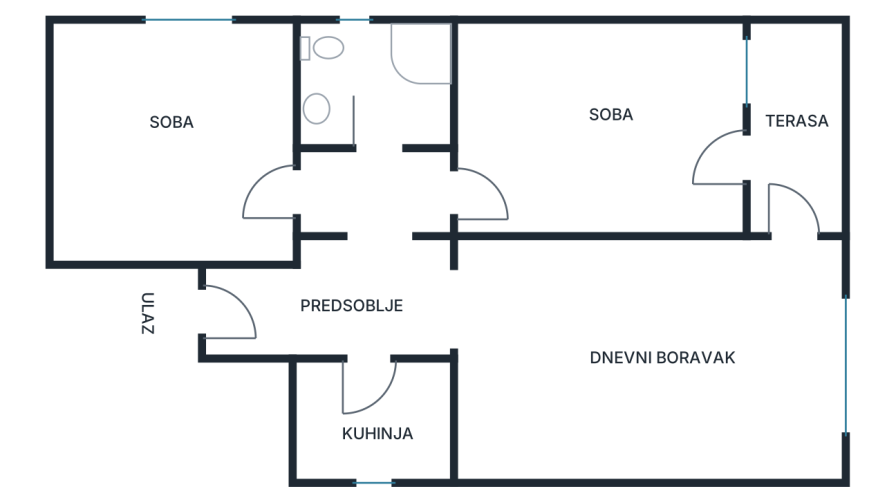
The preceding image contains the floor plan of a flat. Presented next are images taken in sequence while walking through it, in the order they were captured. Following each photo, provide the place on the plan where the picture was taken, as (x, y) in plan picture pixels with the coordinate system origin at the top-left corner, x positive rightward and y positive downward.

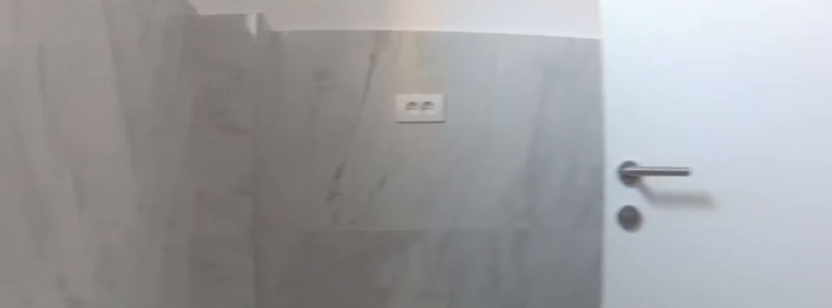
(396, 420)
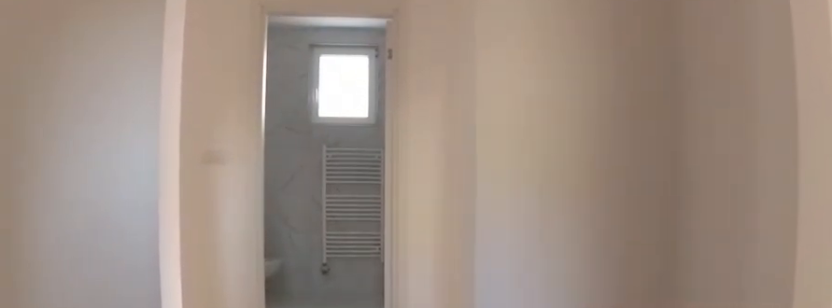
(398, 346)
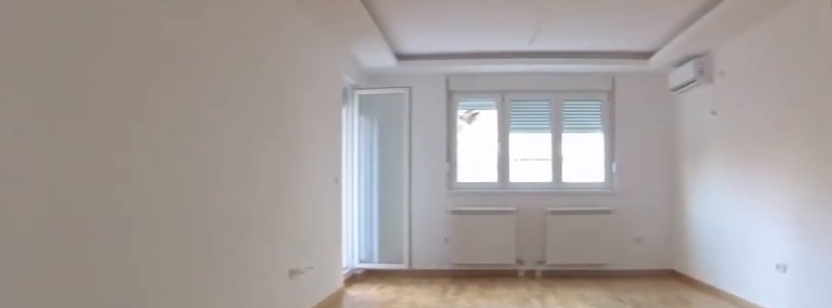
(396, 313)
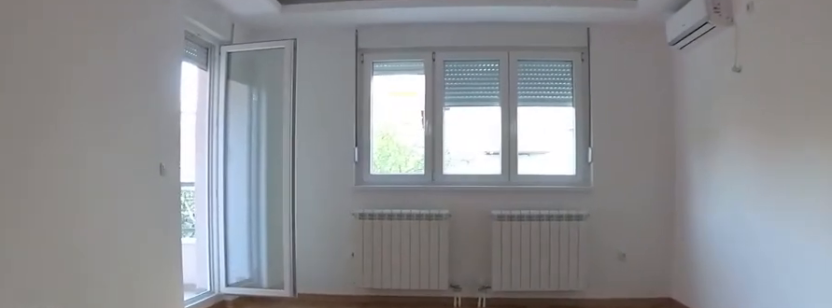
(572, 321)
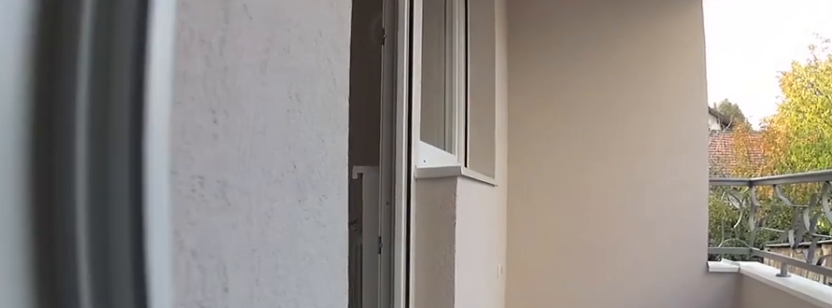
(780, 308)
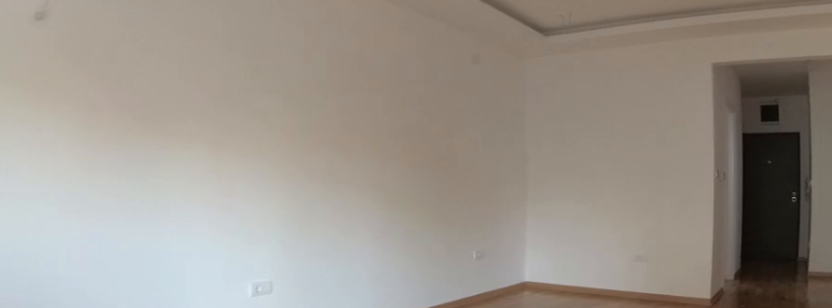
(792, 329)
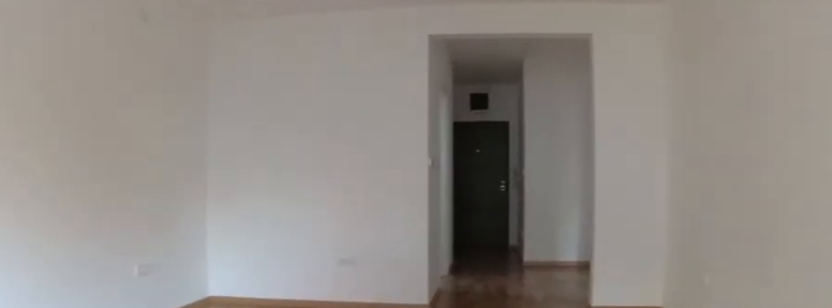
(711, 321)
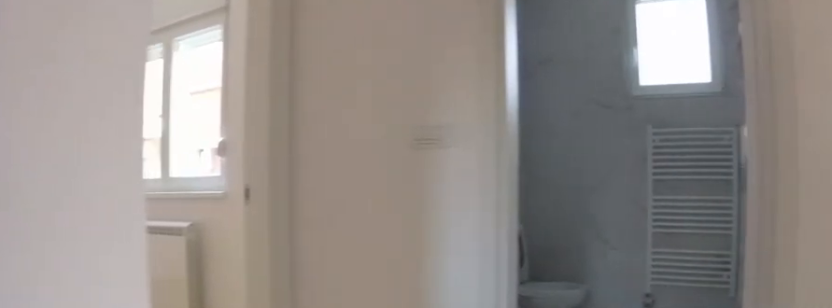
(395, 265)
